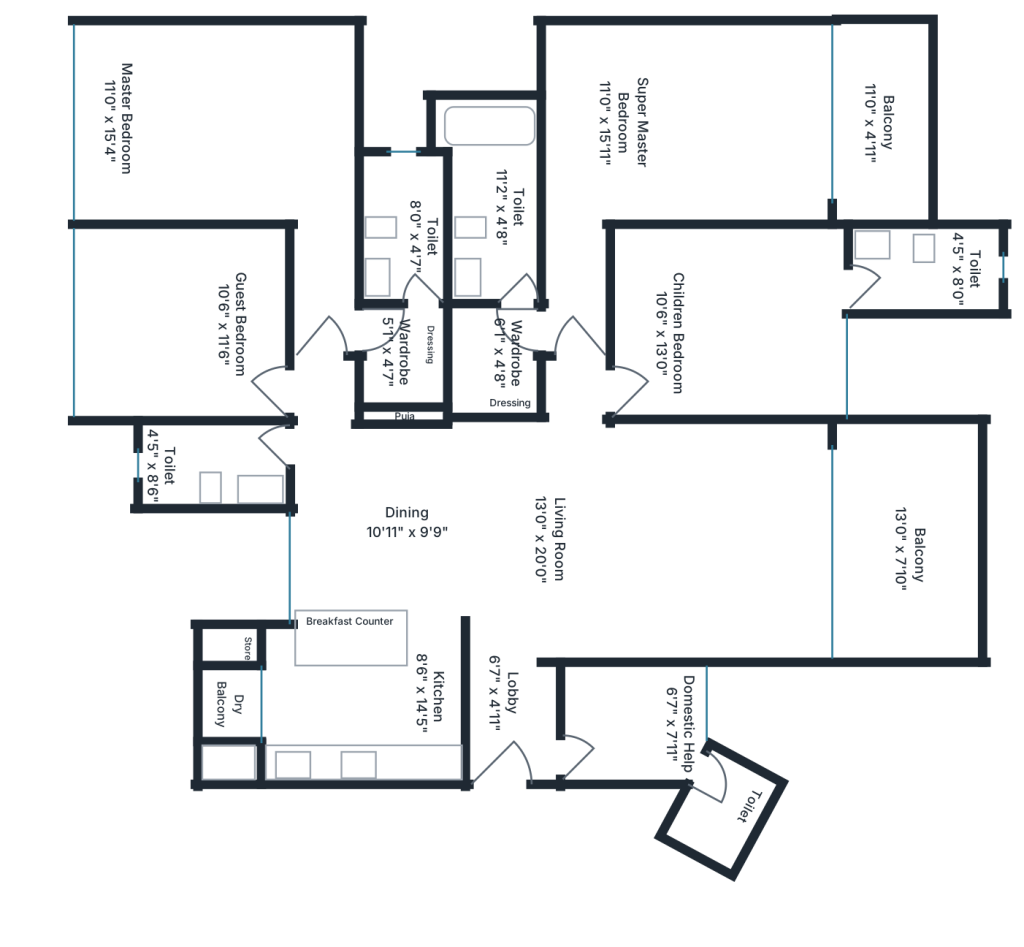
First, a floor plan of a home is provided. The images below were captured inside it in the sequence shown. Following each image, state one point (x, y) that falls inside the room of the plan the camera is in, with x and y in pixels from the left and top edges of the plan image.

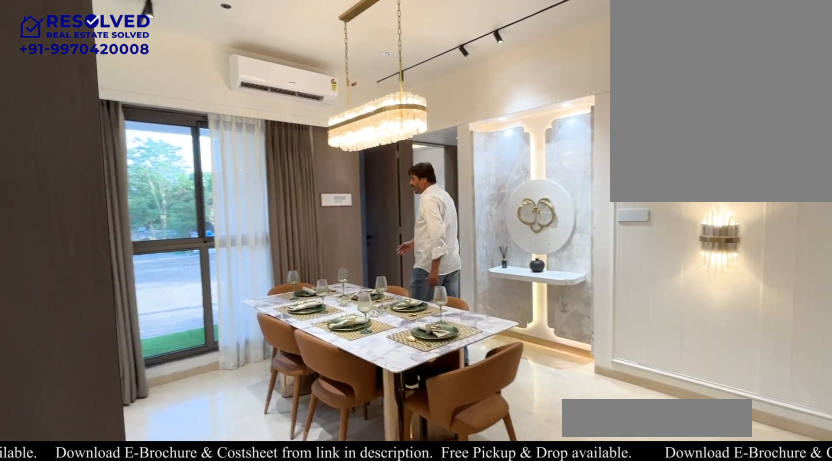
(443, 520)
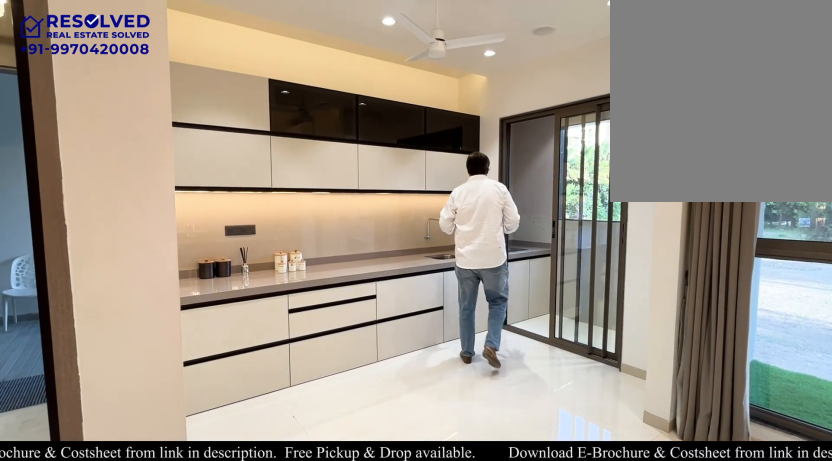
(364, 705)
